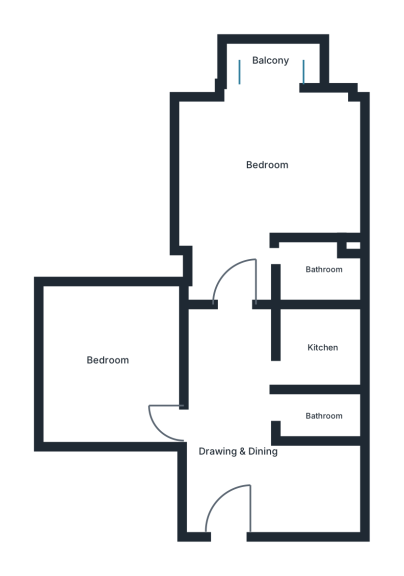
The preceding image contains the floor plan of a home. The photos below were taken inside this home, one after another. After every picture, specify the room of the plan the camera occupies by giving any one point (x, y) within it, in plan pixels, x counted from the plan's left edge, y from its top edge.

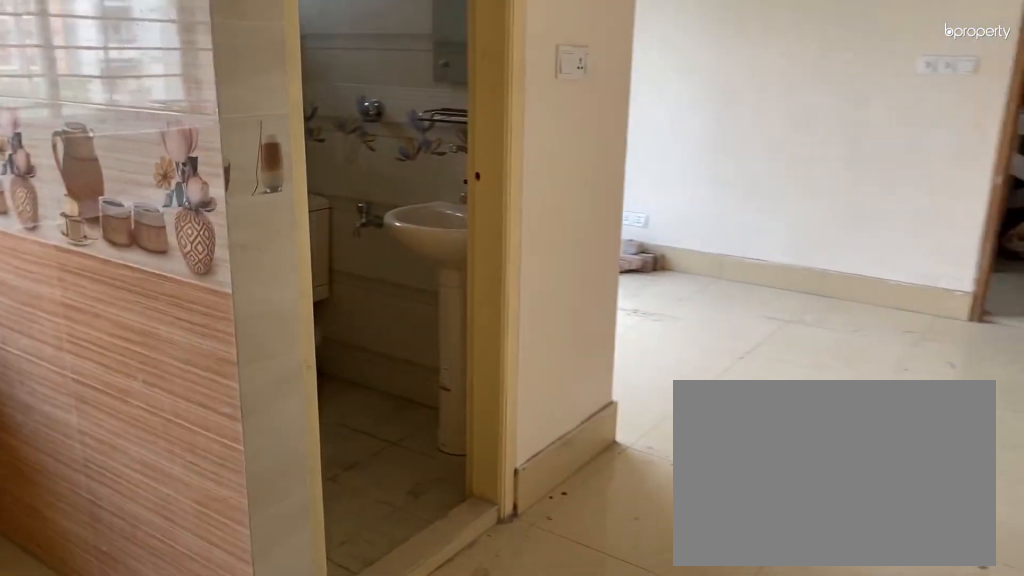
(229, 449)
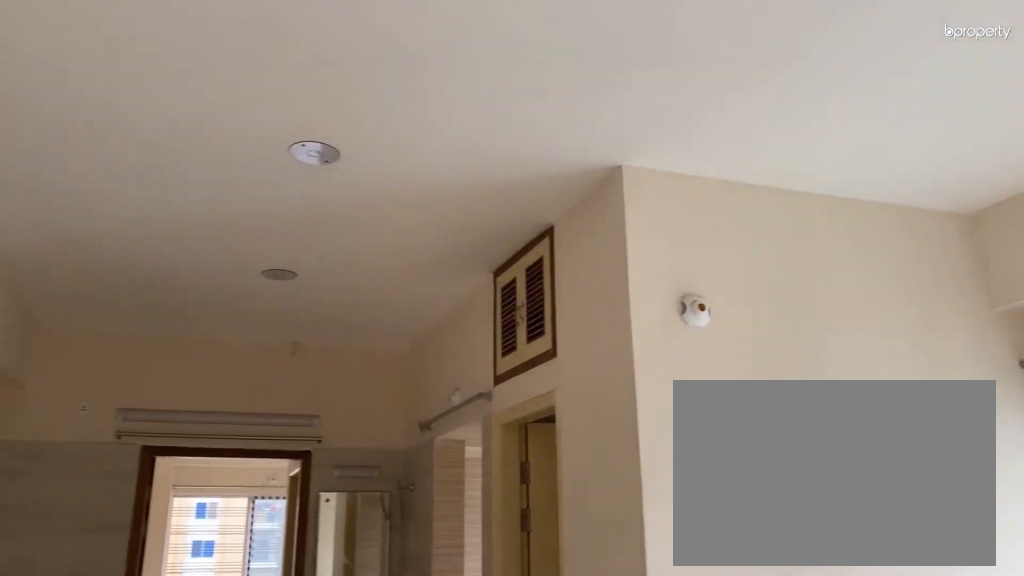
(229, 449)
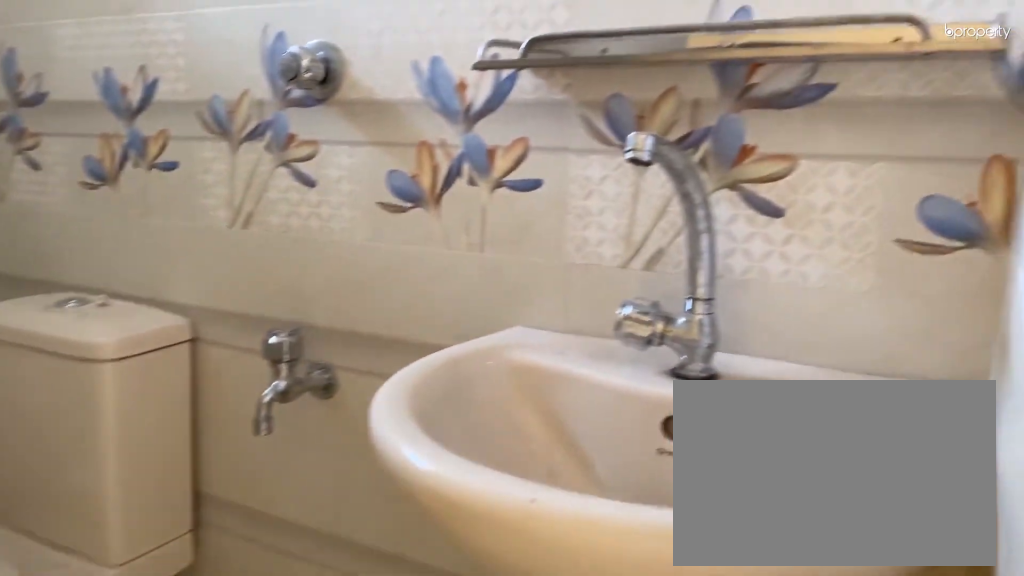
(325, 416)
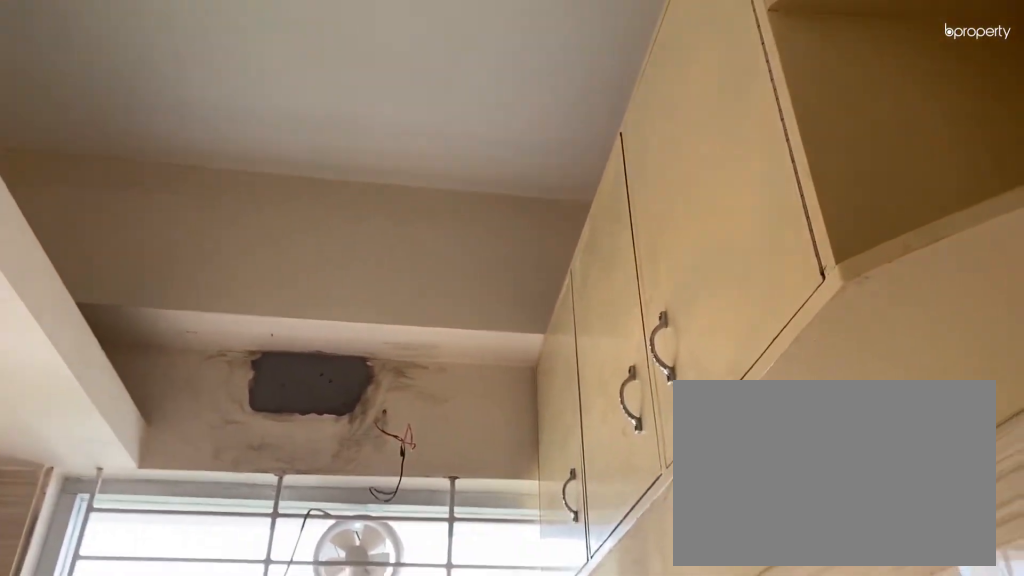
(321, 346)
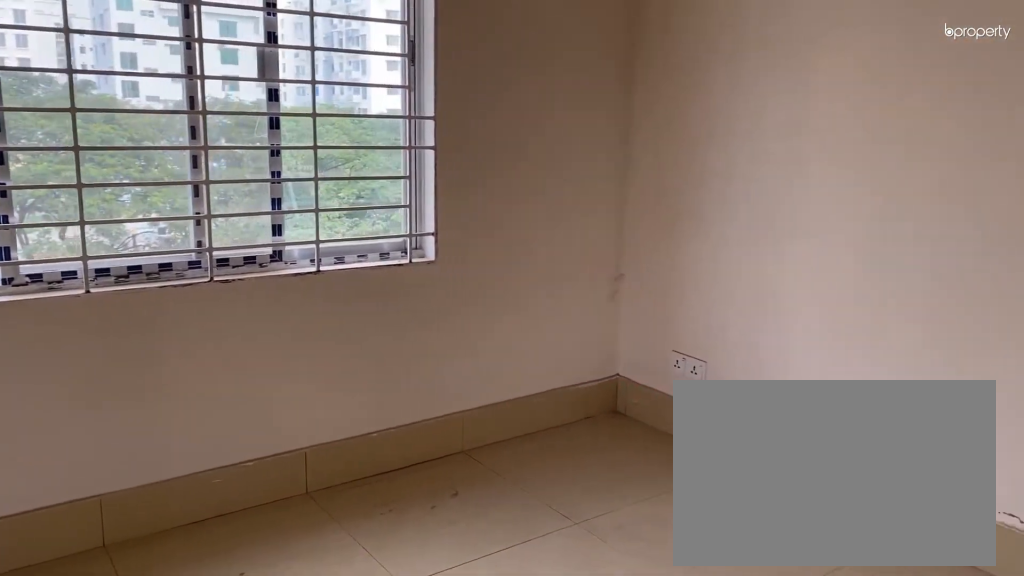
(267, 160)
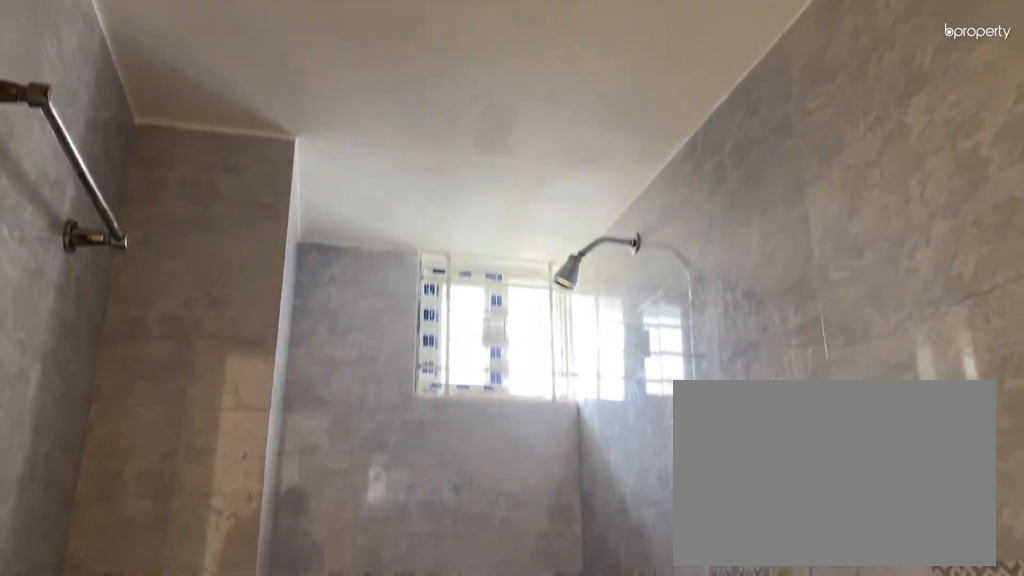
(323, 269)
